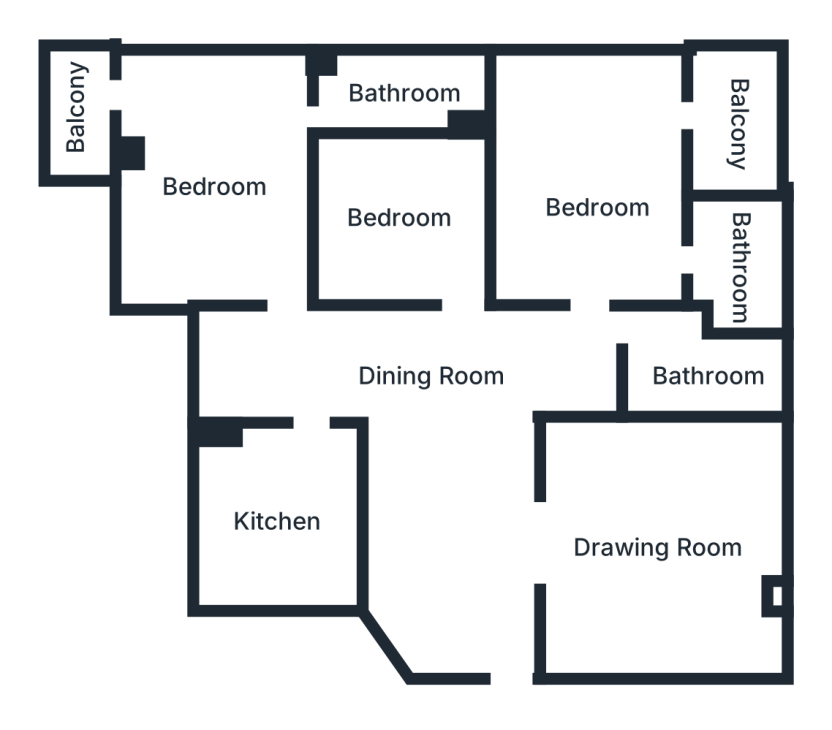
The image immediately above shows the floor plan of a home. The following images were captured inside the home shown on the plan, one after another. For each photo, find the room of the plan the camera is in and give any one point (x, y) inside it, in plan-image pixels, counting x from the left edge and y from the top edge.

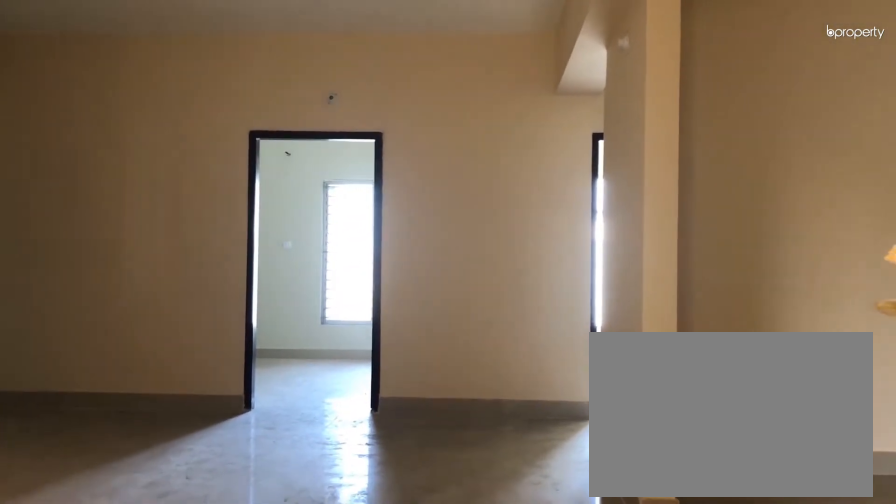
(437, 377)
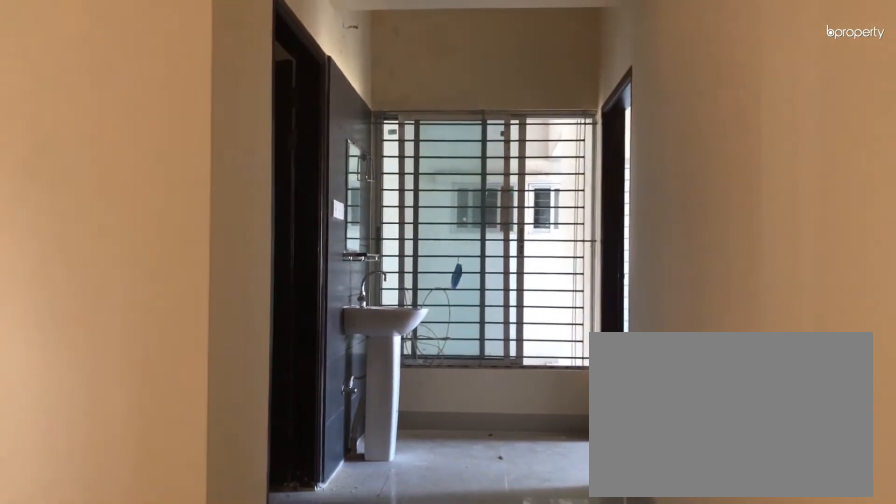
(437, 378)
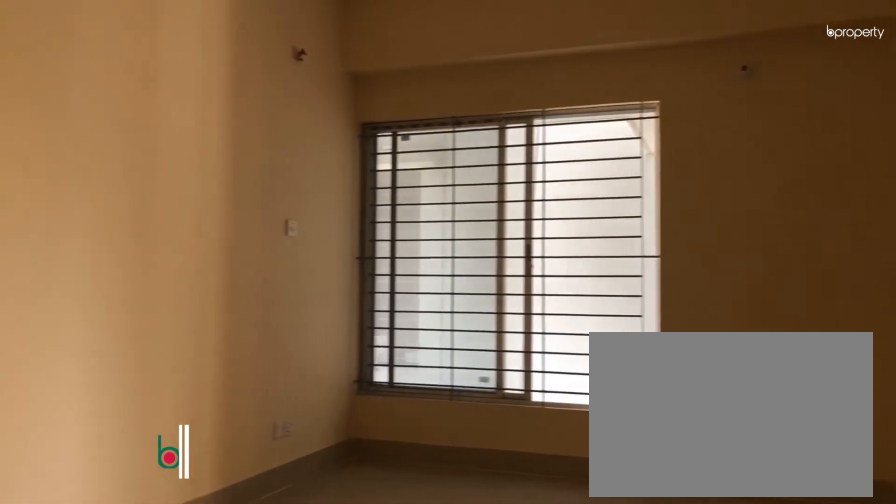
(663, 547)
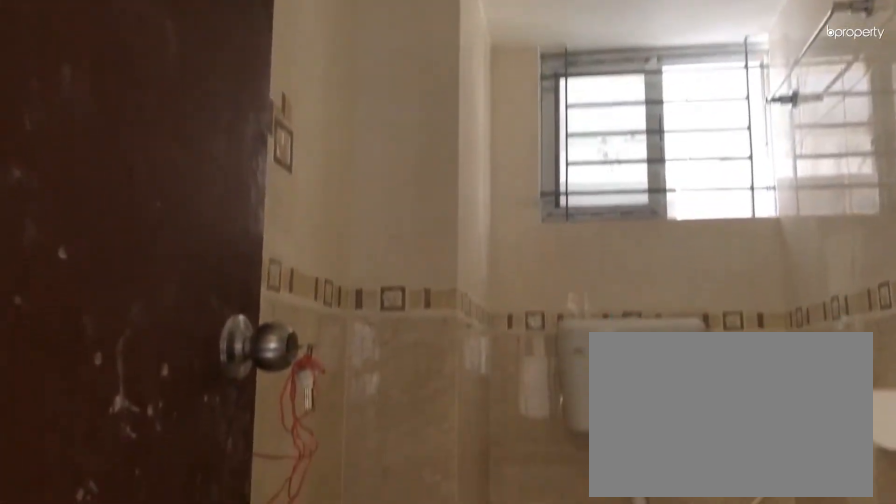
(703, 374)
